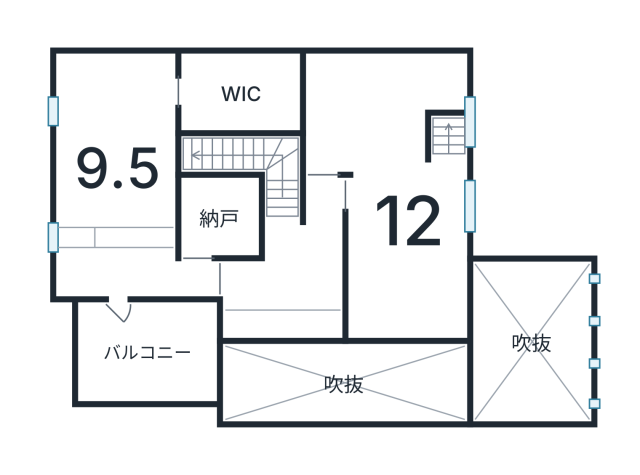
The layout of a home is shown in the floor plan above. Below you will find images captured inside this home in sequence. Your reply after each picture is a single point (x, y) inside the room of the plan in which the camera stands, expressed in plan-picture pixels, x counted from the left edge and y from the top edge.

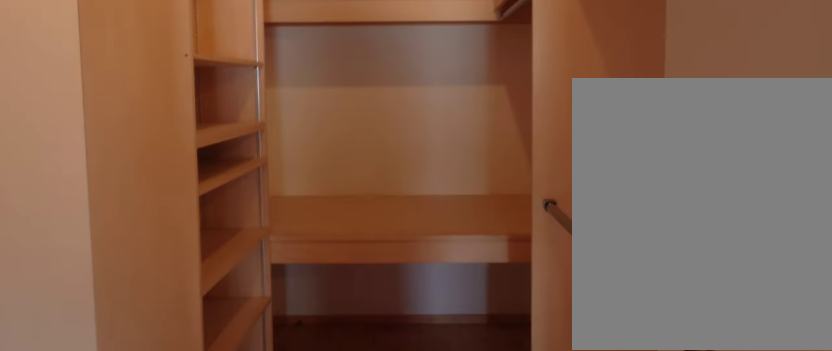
(239, 95)
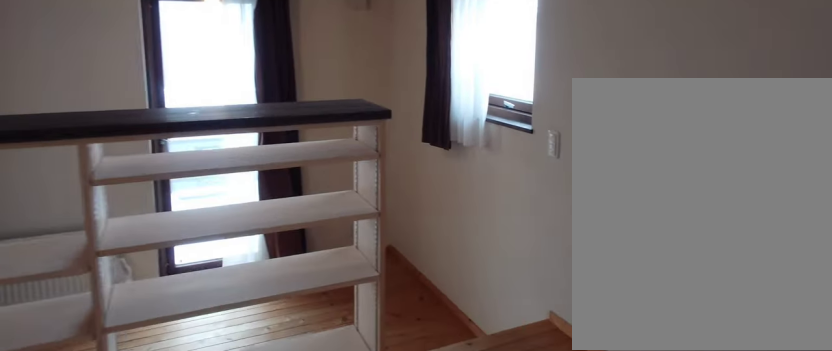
(103, 162)
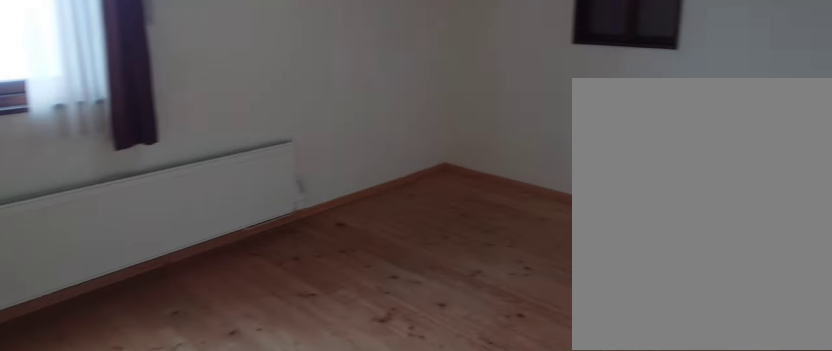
(402, 204)
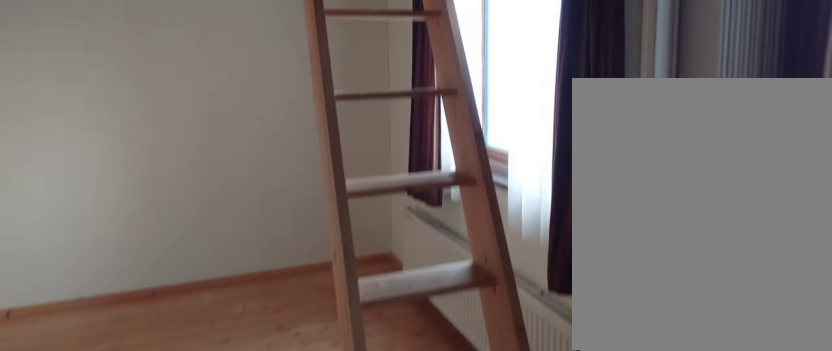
(402, 204)
